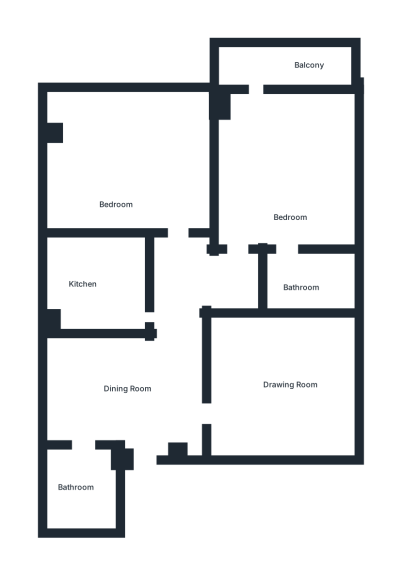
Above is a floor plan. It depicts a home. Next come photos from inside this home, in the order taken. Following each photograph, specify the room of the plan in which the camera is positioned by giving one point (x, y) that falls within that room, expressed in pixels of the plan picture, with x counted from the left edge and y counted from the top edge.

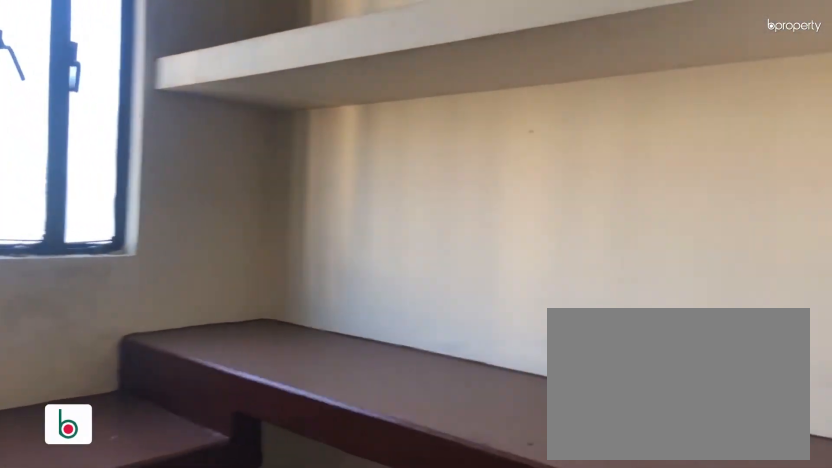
(88, 279)
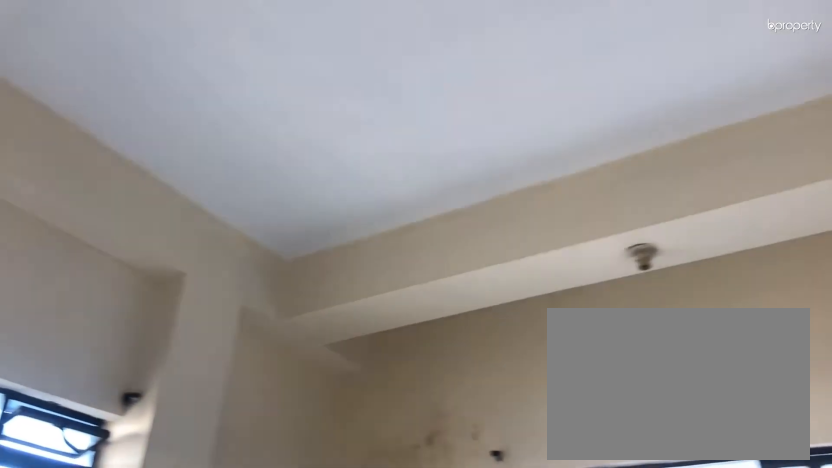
(114, 171)
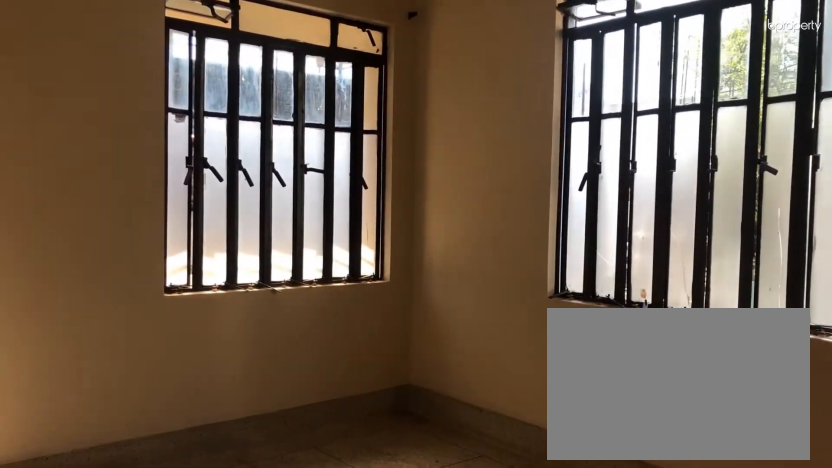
(286, 168)
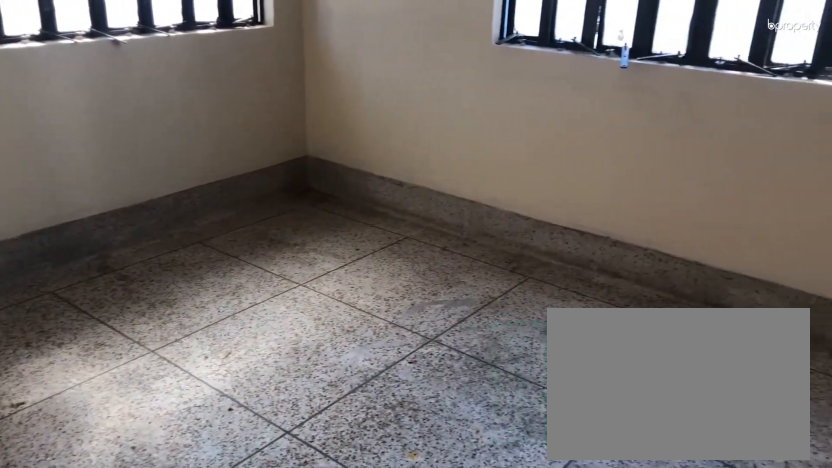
(286, 168)
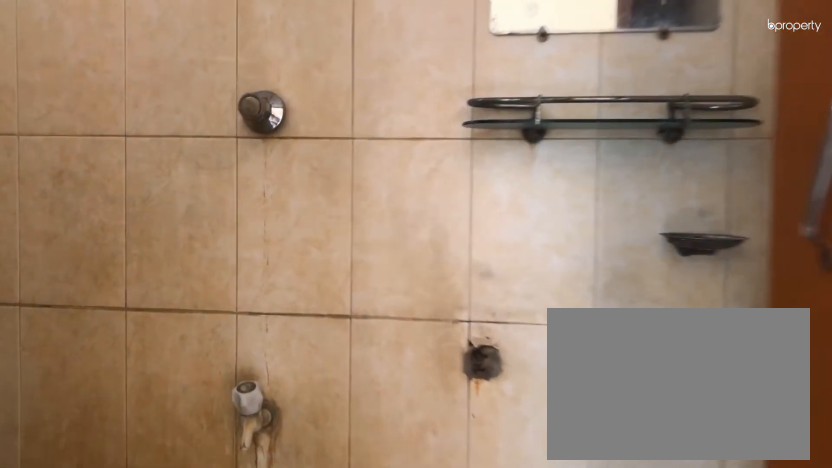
(312, 283)
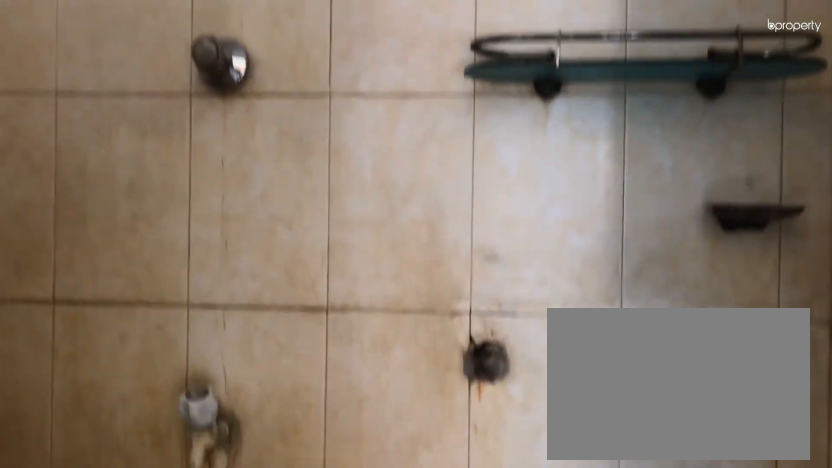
(312, 283)
